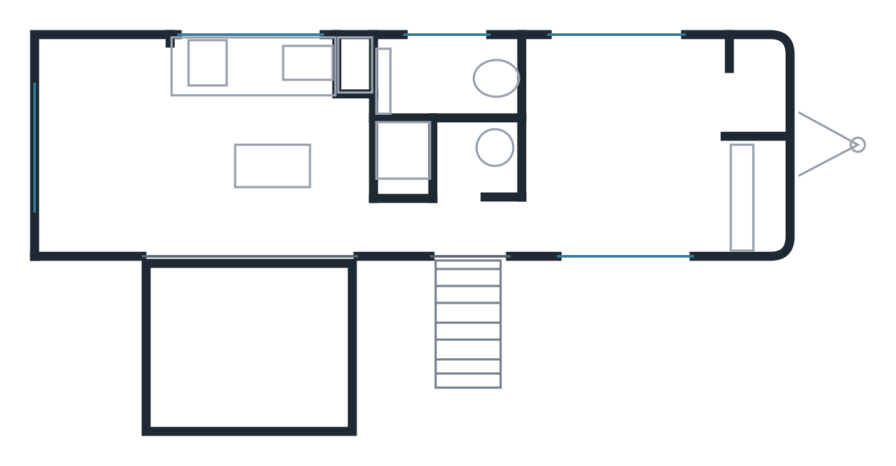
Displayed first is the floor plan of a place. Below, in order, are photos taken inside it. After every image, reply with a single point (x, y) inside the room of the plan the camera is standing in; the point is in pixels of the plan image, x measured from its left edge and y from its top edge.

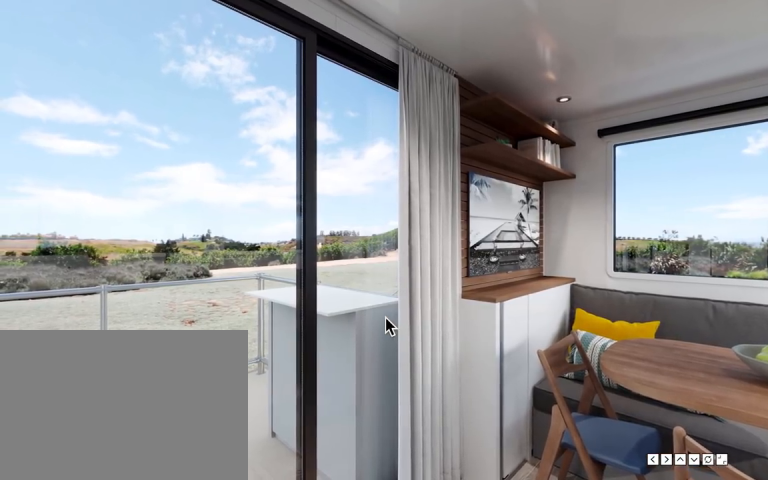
(271, 154)
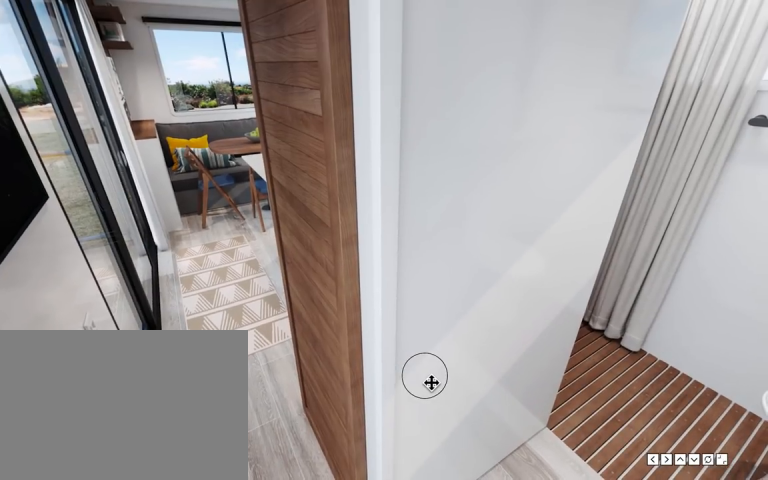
(450, 228)
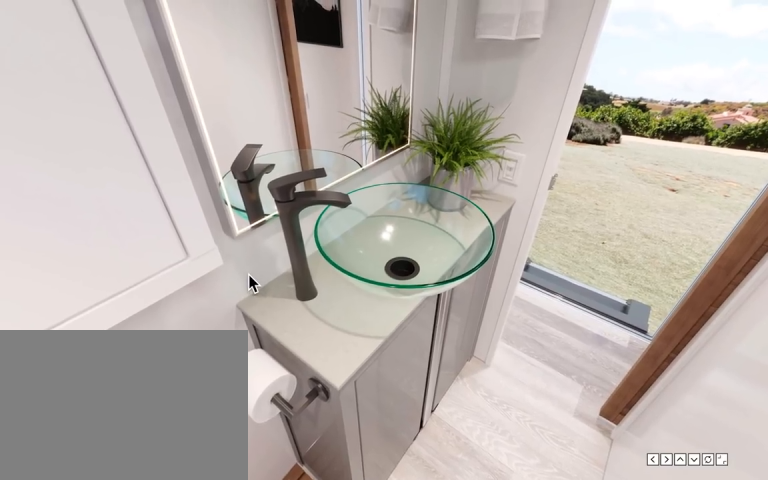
(455, 127)
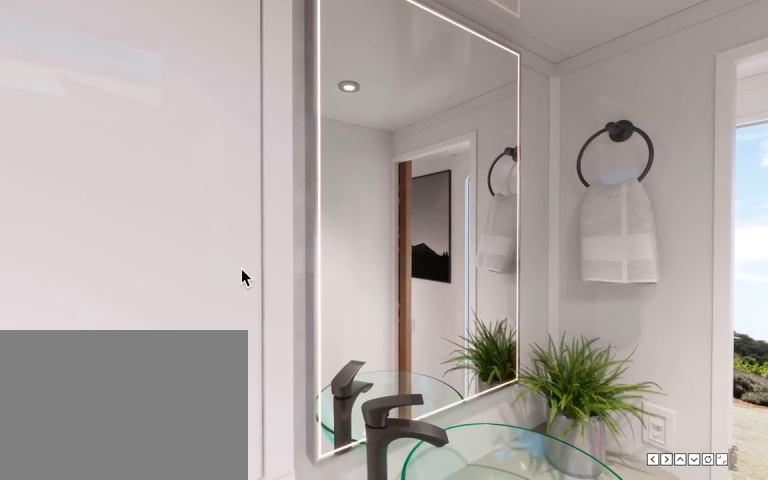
(450, 155)
